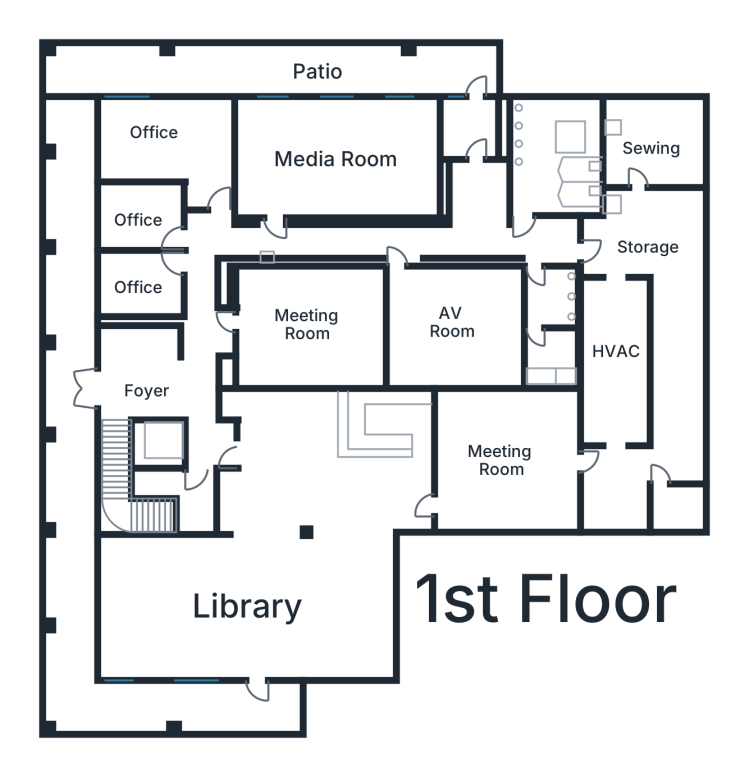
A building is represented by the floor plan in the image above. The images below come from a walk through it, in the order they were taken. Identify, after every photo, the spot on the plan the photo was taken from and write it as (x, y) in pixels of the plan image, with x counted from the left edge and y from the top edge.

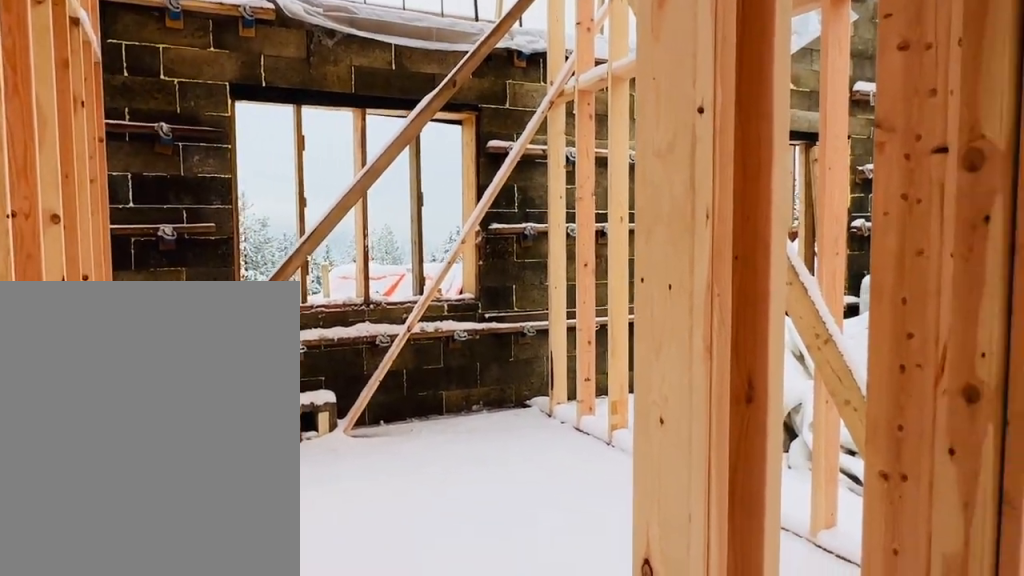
(201, 221)
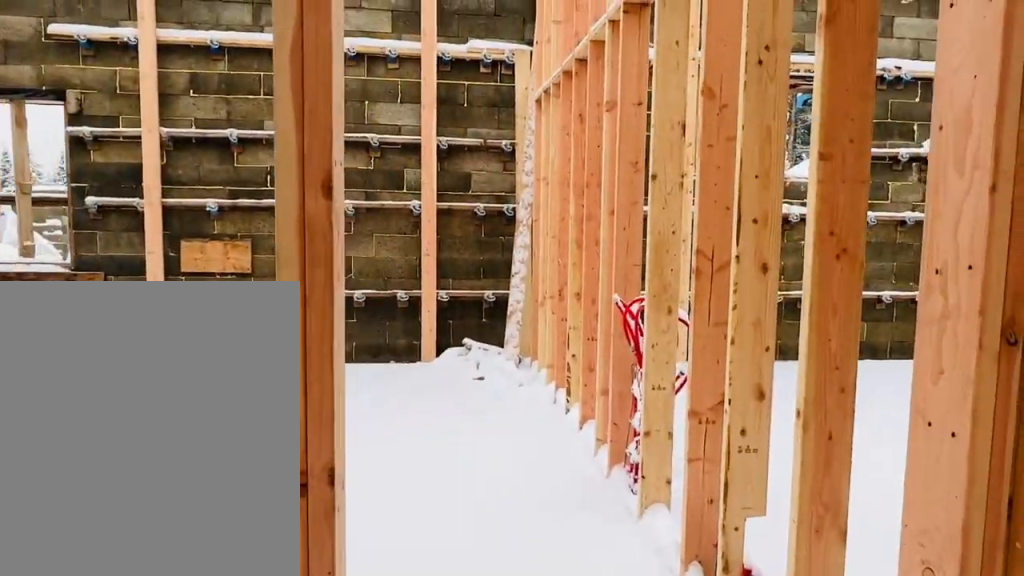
(214, 213)
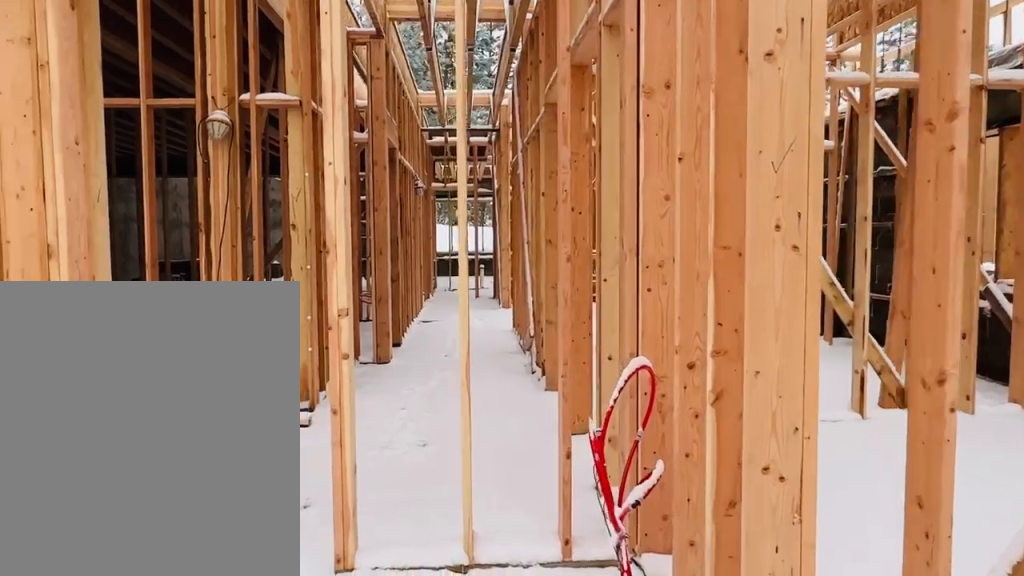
(178, 133)
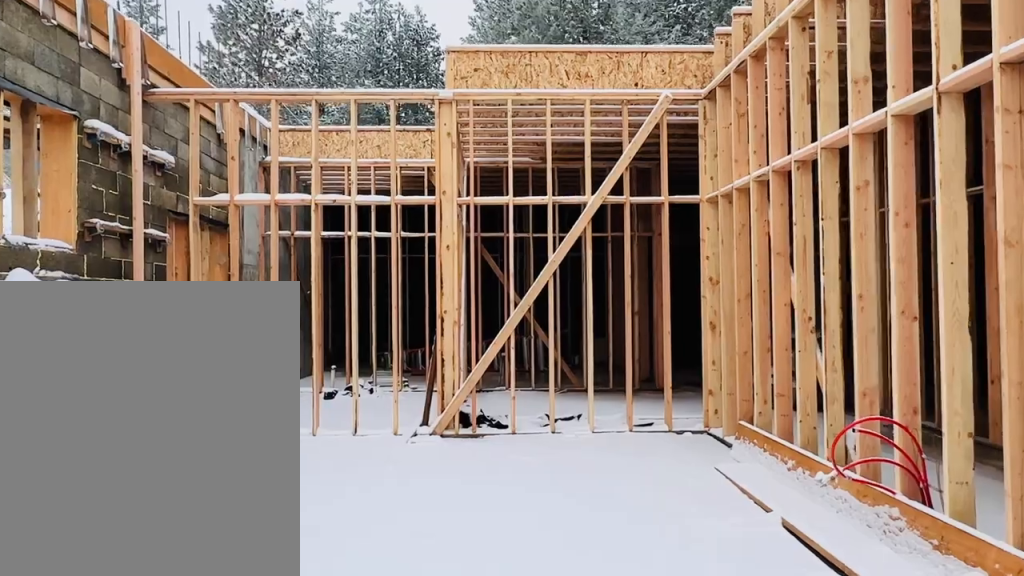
(292, 154)
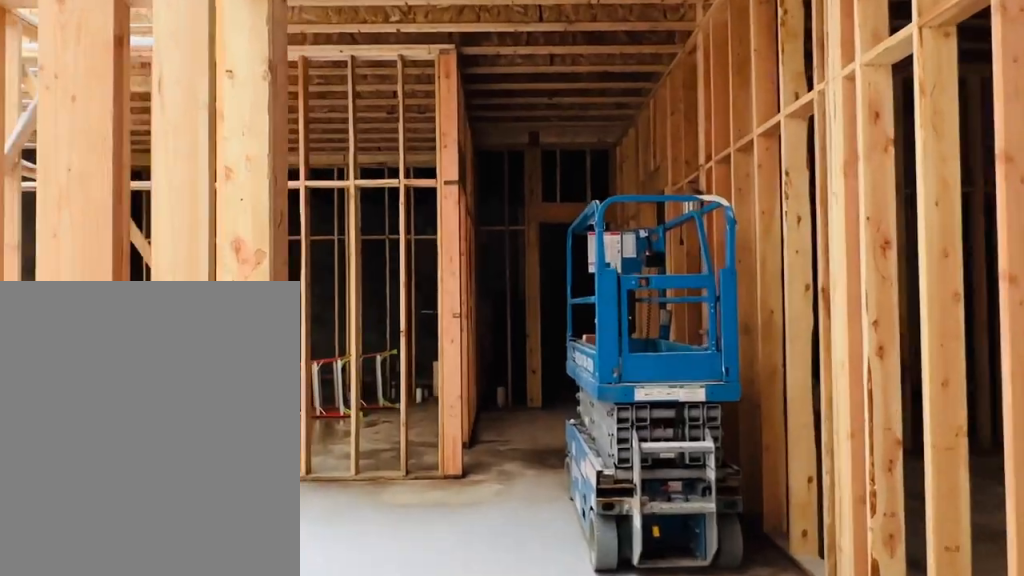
(399, 222)
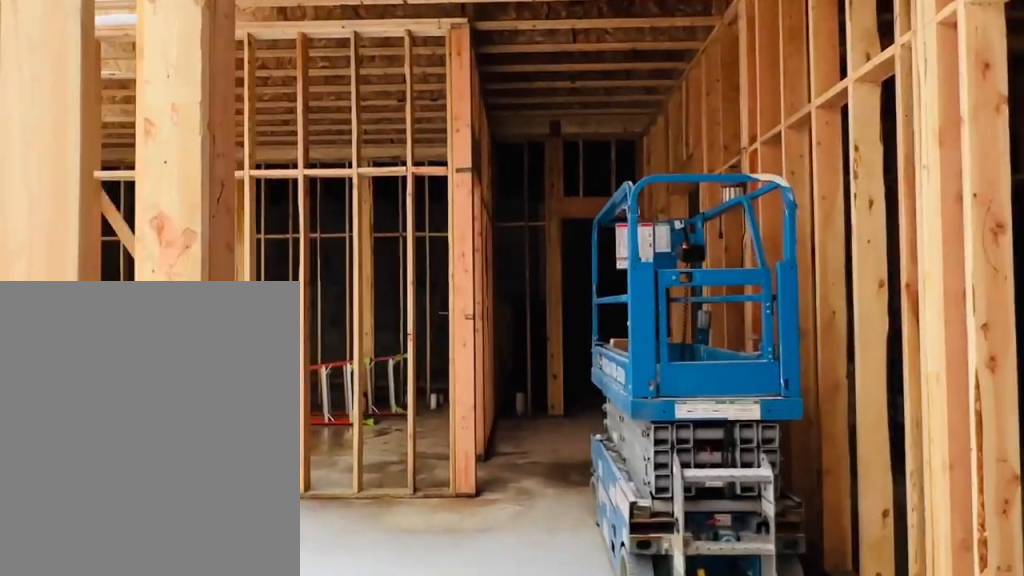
(417, 222)
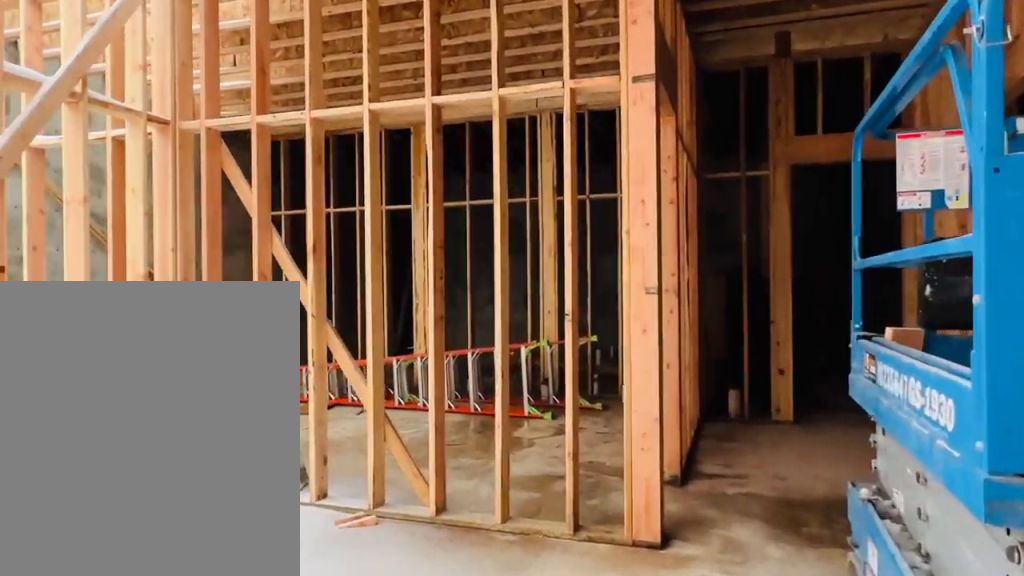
(459, 221)
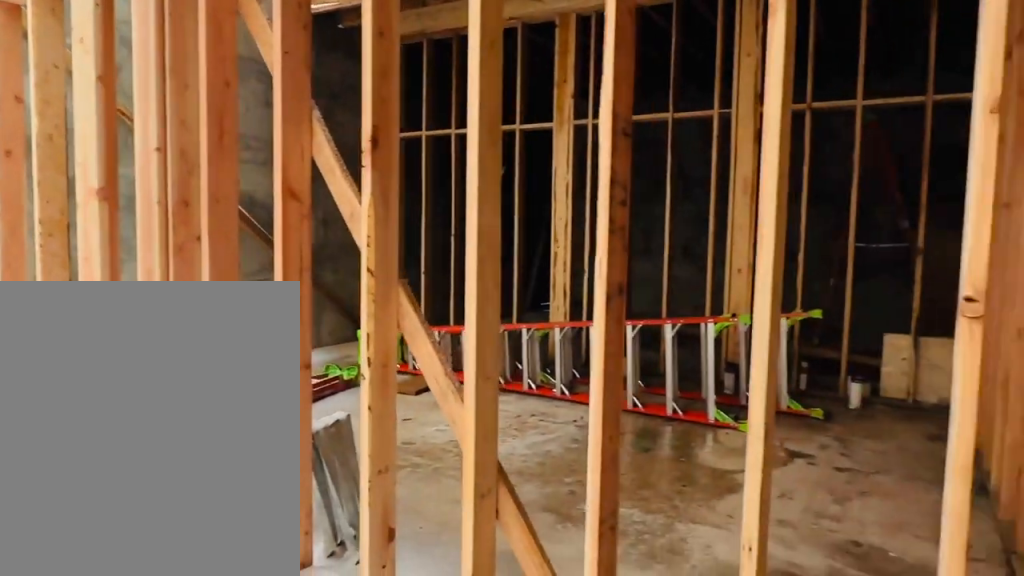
(475, 207)
